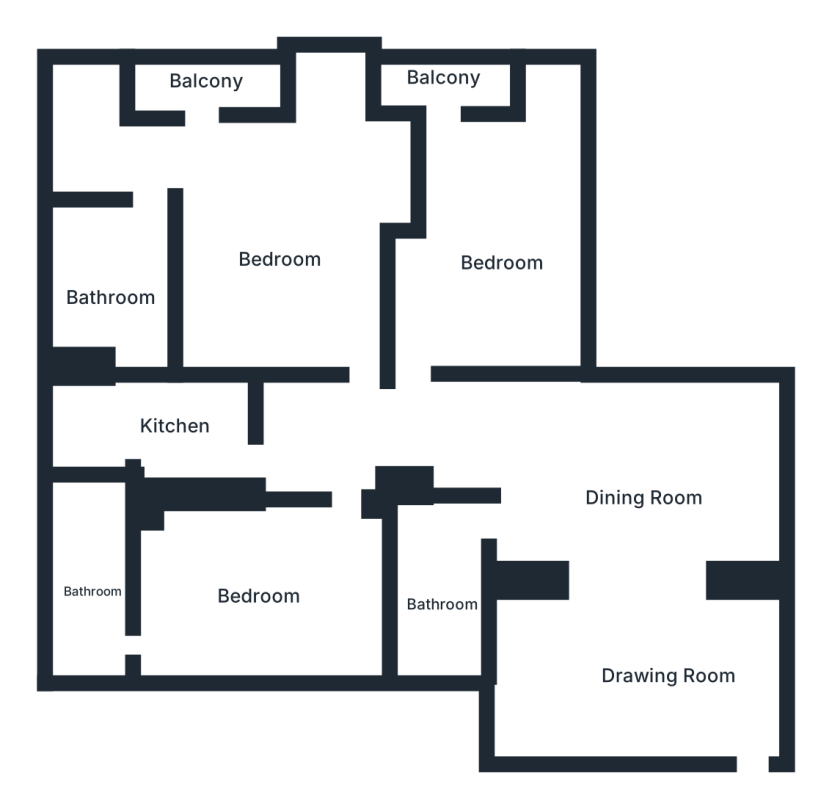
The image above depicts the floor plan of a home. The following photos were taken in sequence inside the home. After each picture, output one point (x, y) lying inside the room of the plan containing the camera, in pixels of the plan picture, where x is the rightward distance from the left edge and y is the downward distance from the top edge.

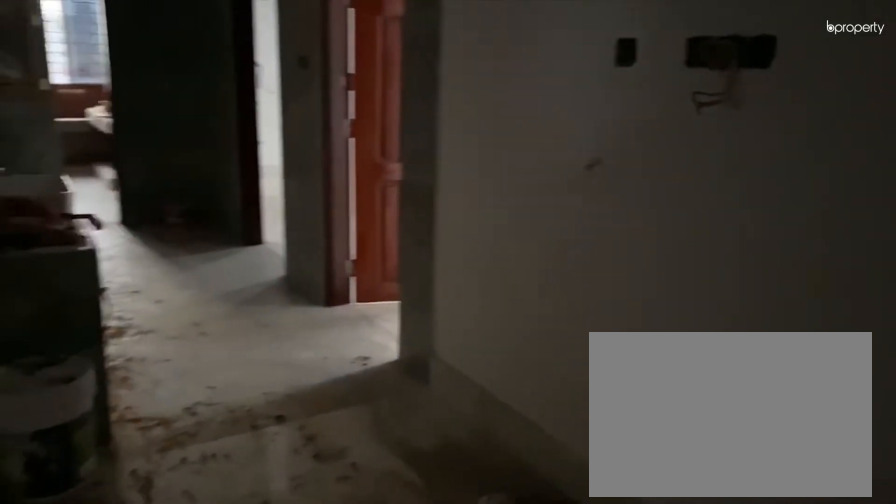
(648, 498)
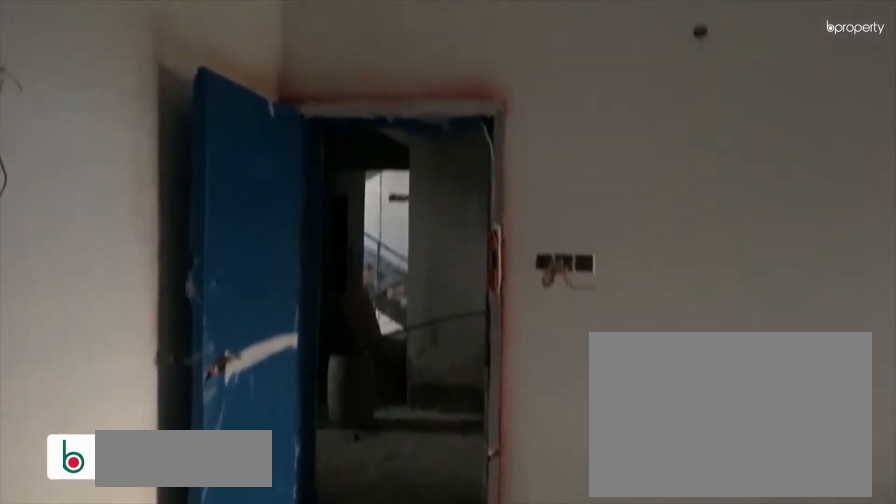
(649, 657)
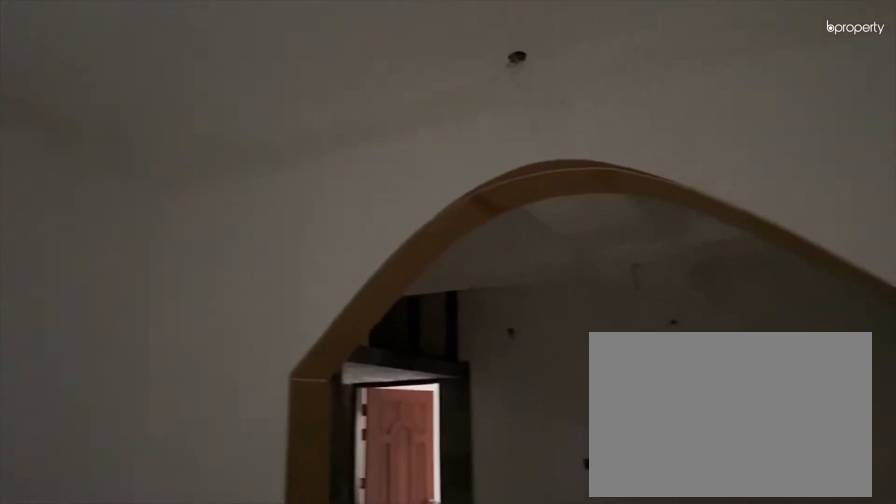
(649, 657)
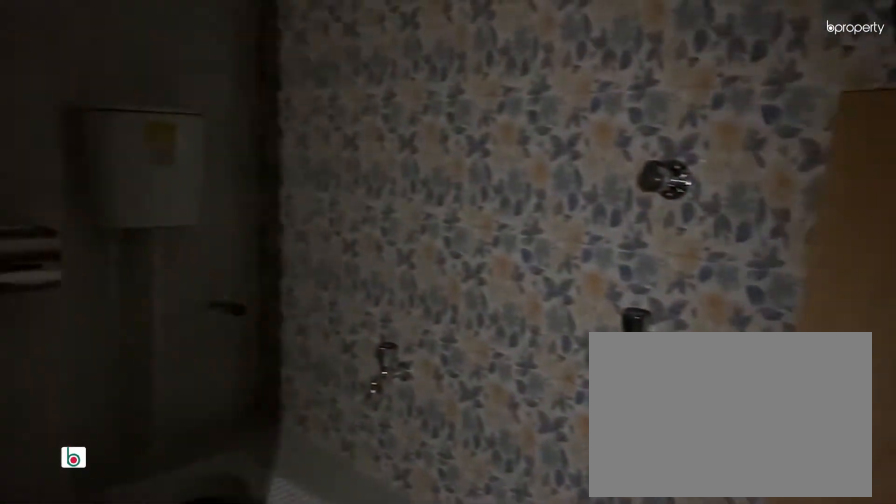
(445, 599)
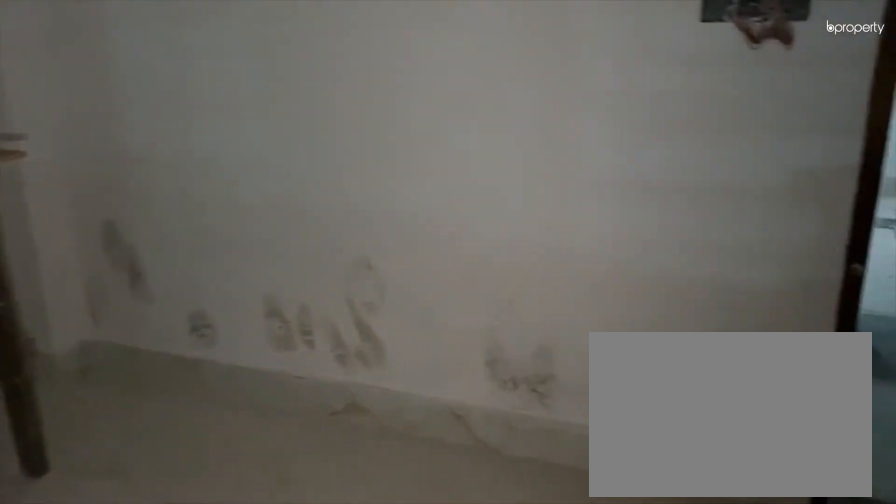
(261, 599)
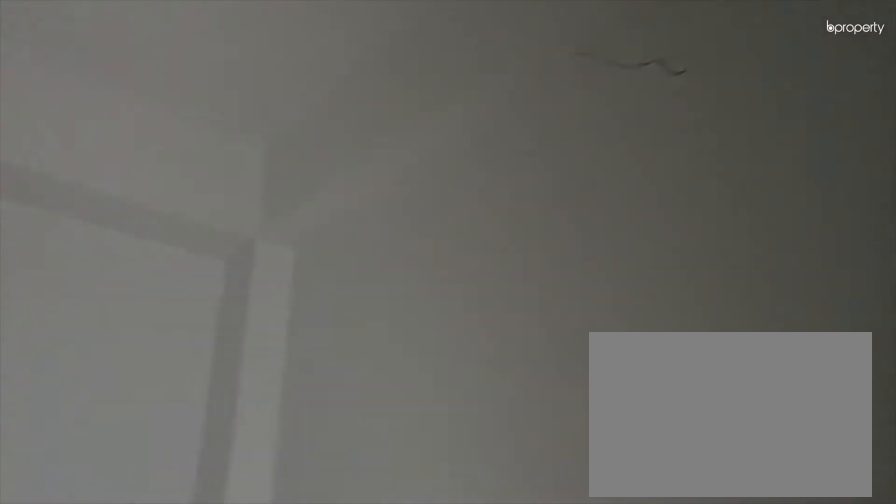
(261, 599)
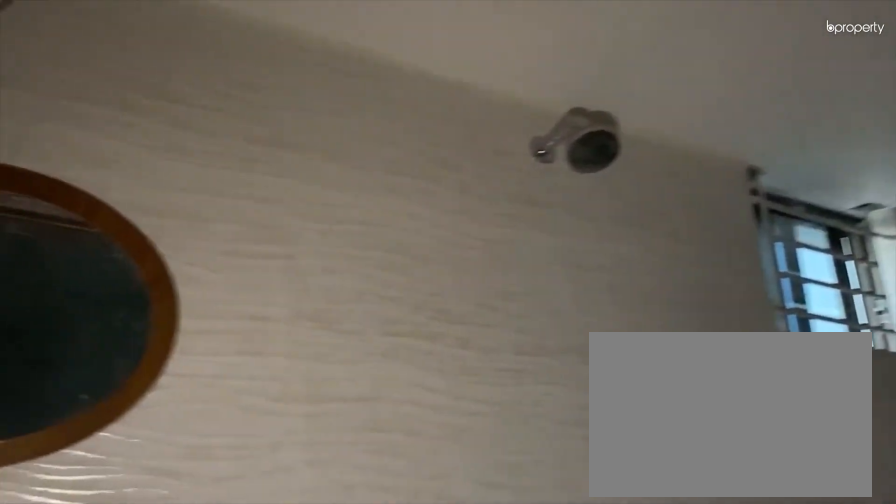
(94, 596)
